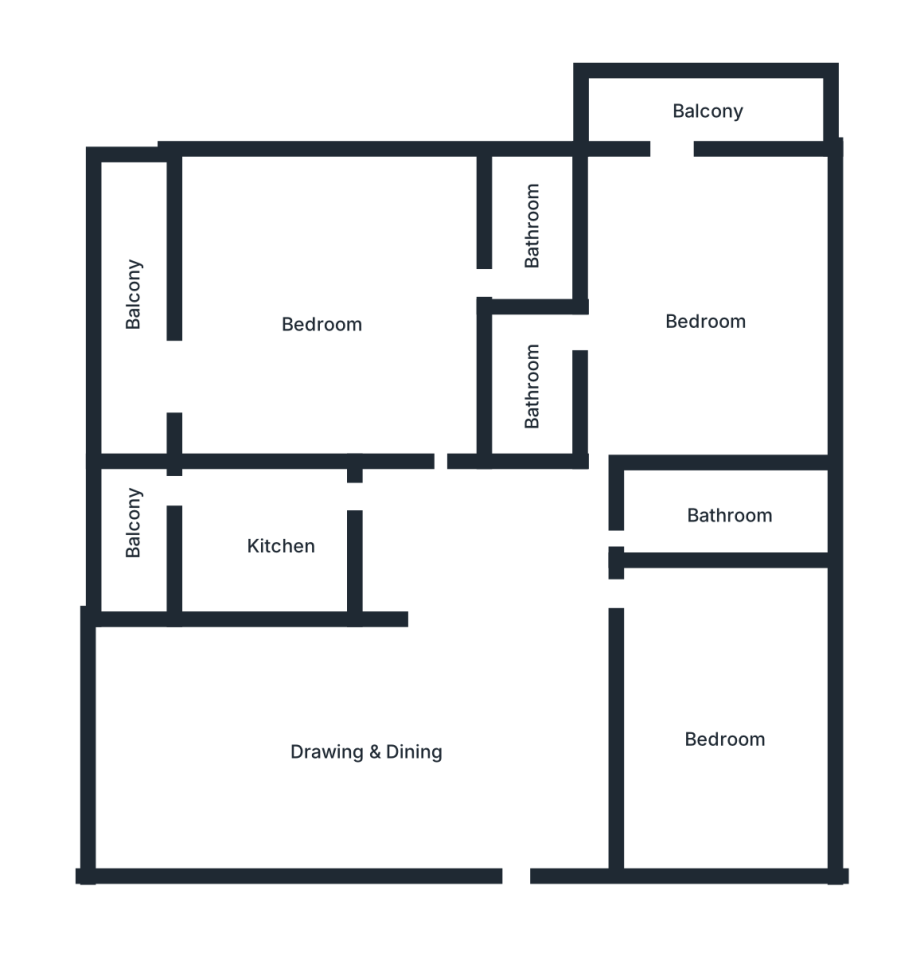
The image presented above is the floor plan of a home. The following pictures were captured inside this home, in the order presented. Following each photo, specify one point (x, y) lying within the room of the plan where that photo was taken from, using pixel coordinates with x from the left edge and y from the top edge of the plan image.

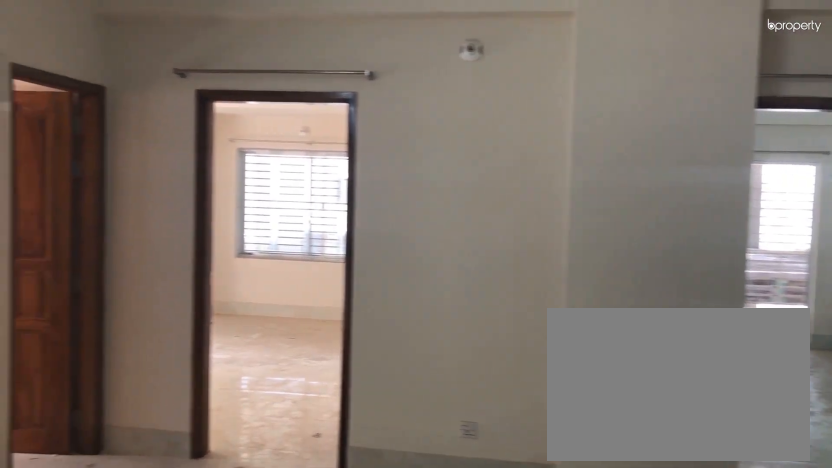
(371, 758)
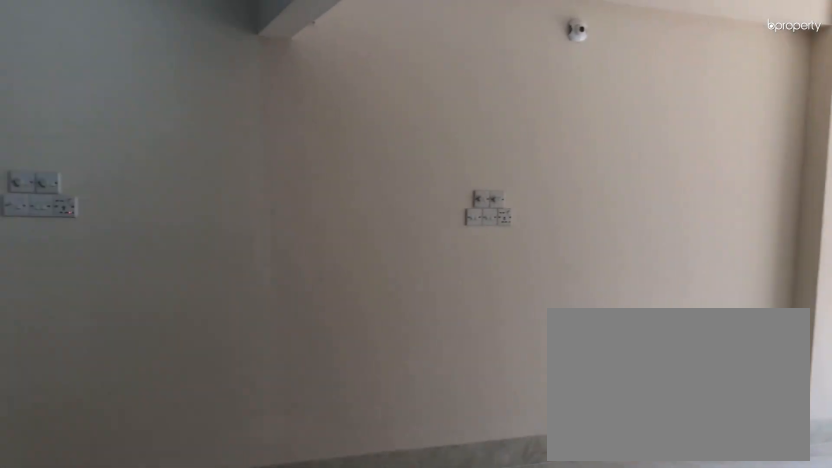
(371, 758)
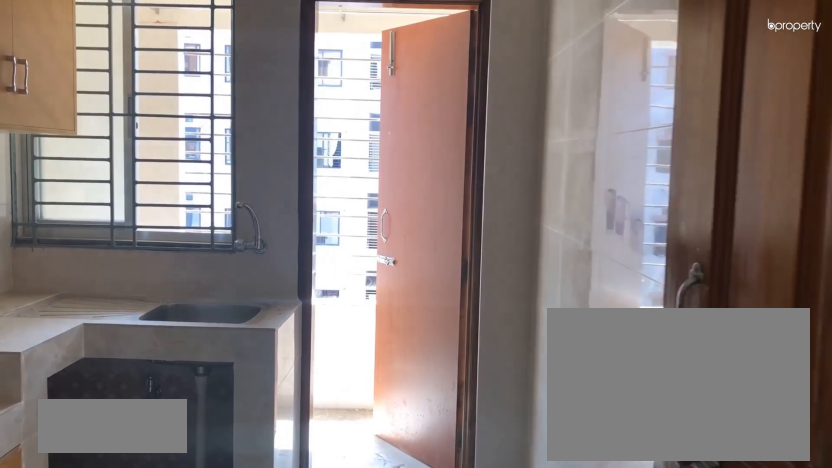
(275, 538)
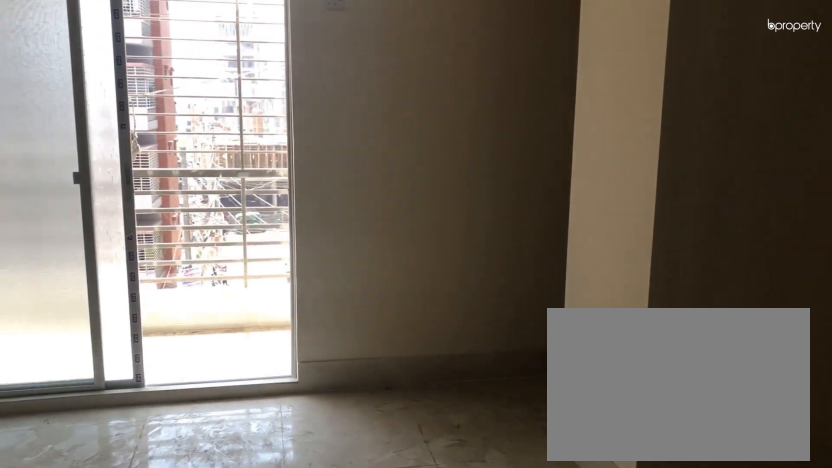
(321, 325)
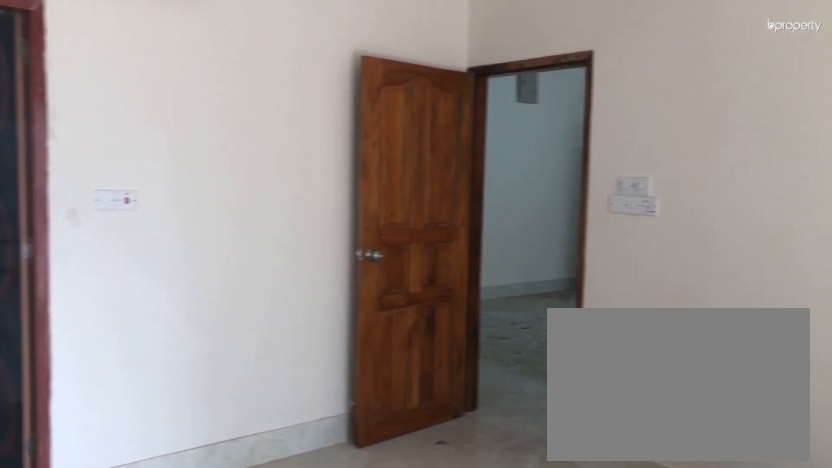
(321, 325)
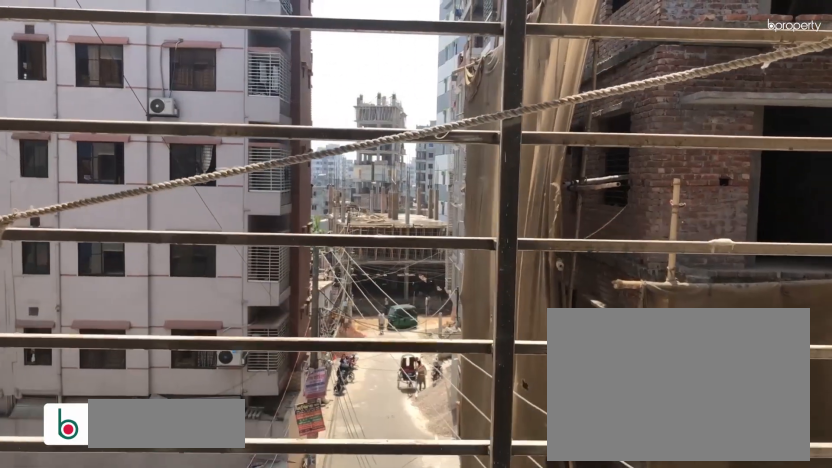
(138, 371)
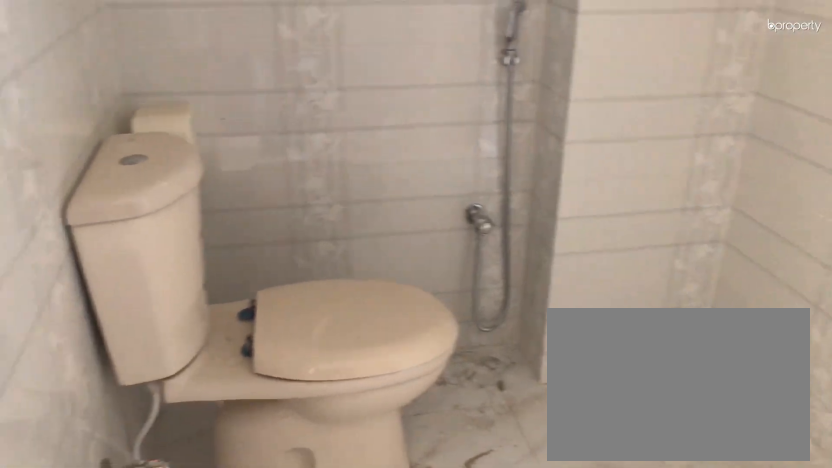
(530, 234)
